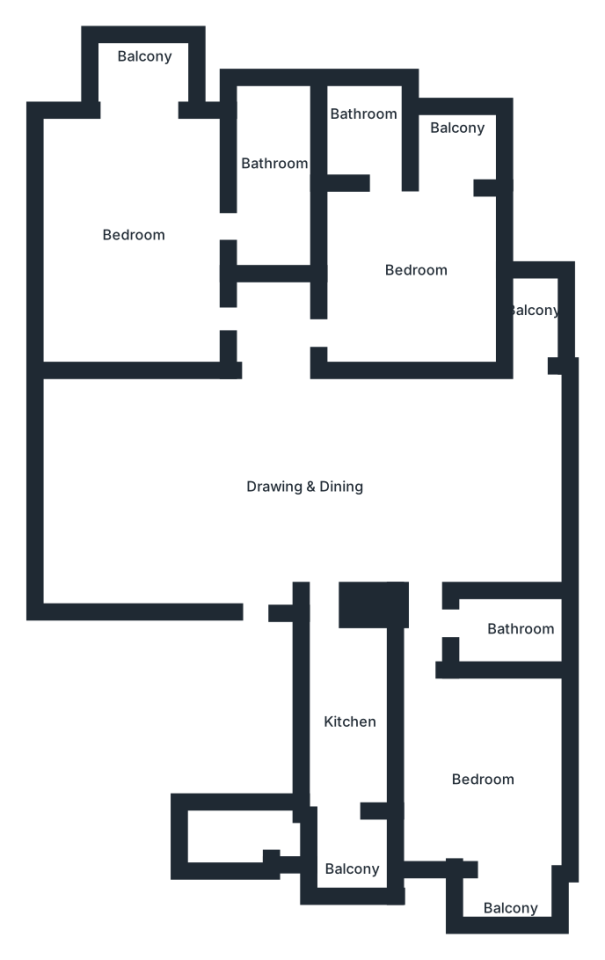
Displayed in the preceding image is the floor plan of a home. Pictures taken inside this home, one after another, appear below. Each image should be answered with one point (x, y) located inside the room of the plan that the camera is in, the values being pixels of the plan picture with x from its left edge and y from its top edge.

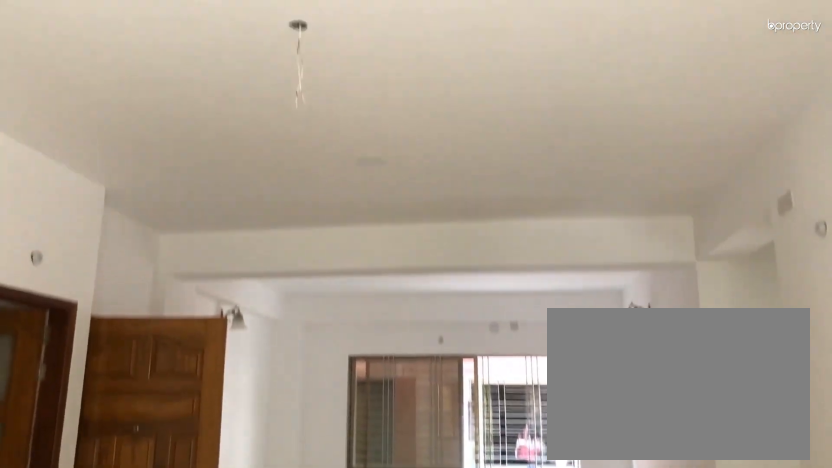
(344, 486)
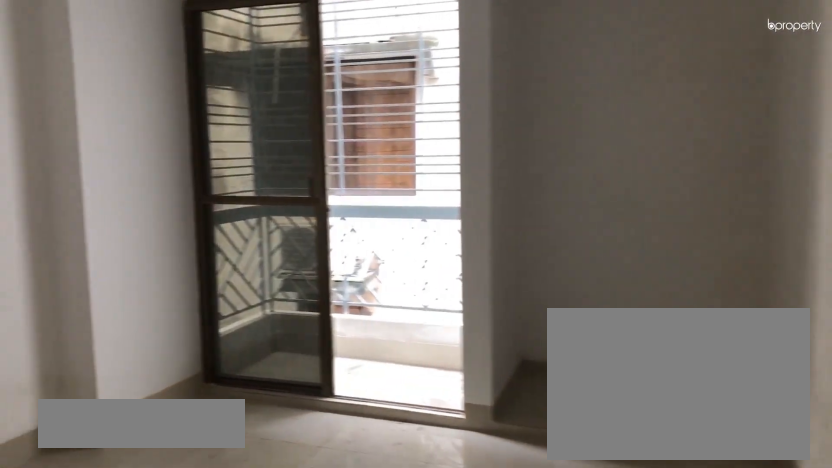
(492, 782)
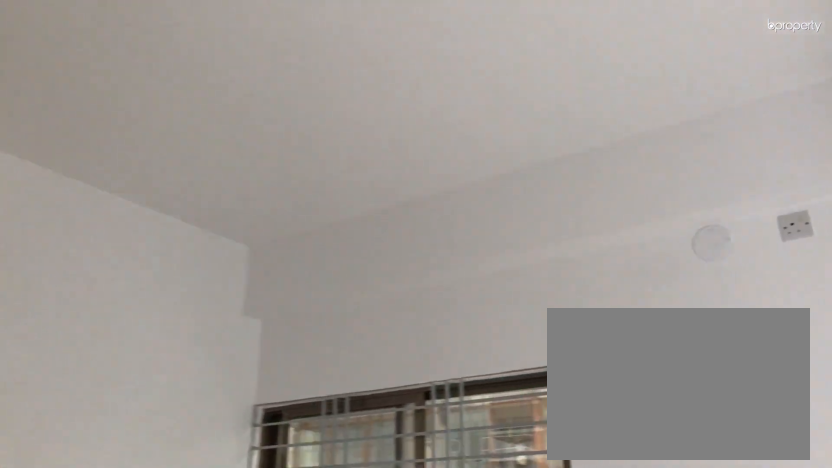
(492, 782)
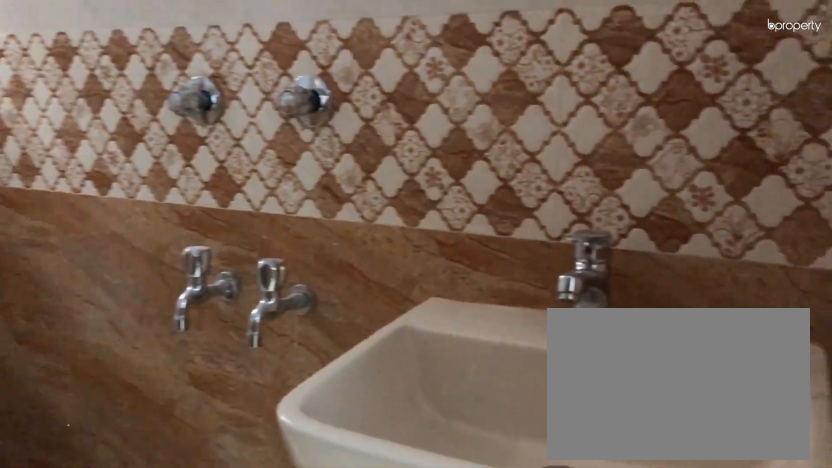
(499, 623)
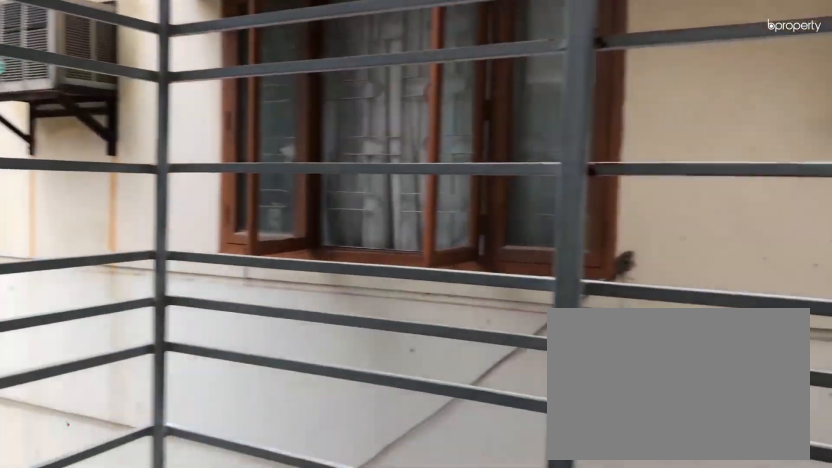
(530, 306)
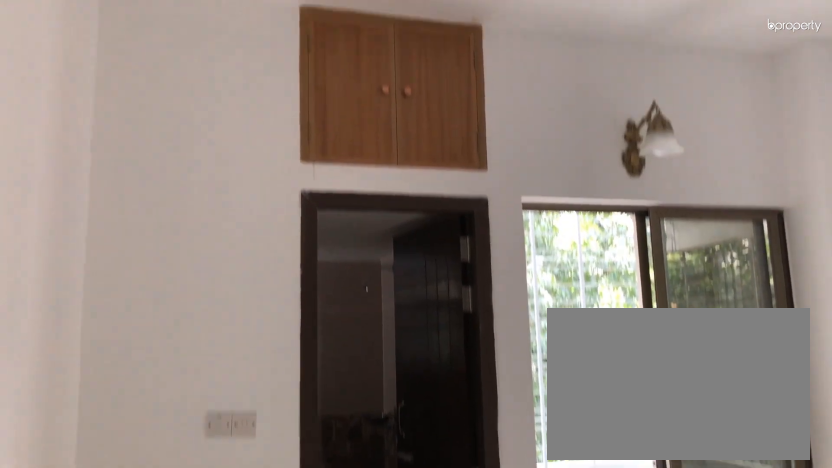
(405, 268)
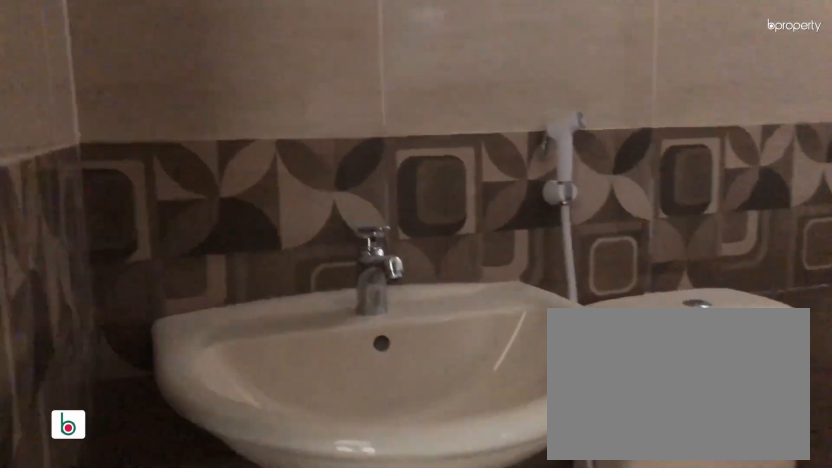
(361, 119)
